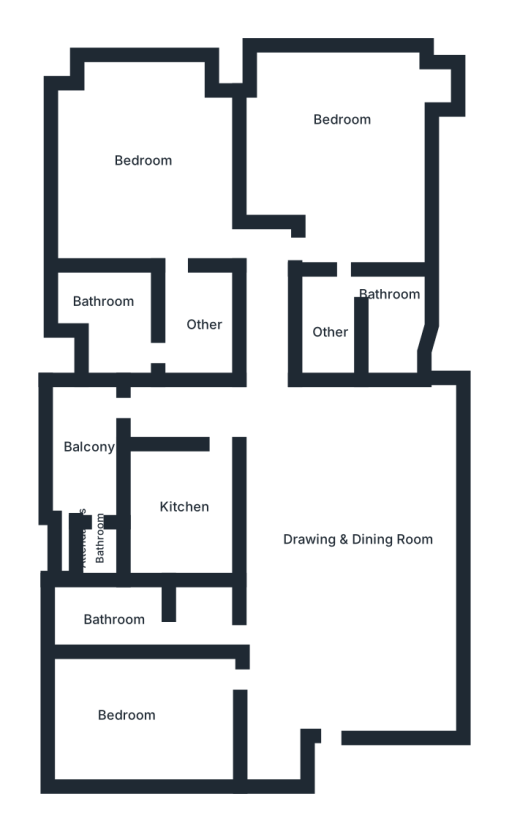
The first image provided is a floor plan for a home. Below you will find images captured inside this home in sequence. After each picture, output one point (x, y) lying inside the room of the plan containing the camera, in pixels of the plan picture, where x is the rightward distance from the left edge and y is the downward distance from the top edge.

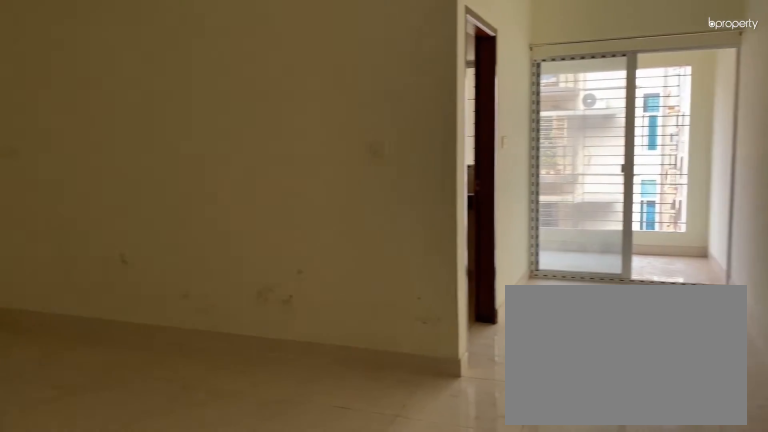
(351, 542)
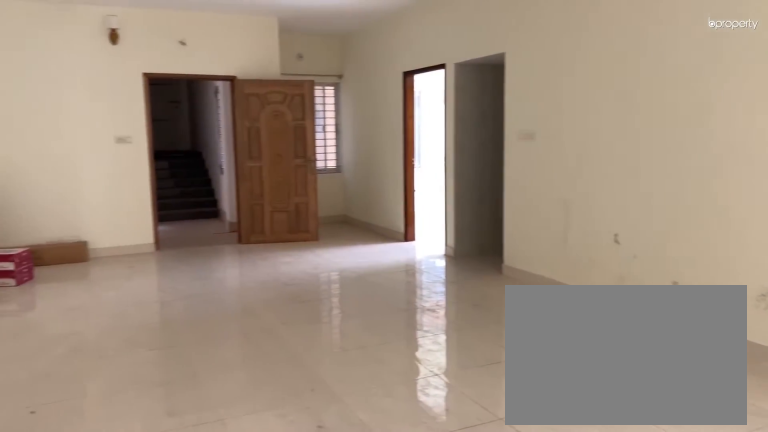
(351, 542)
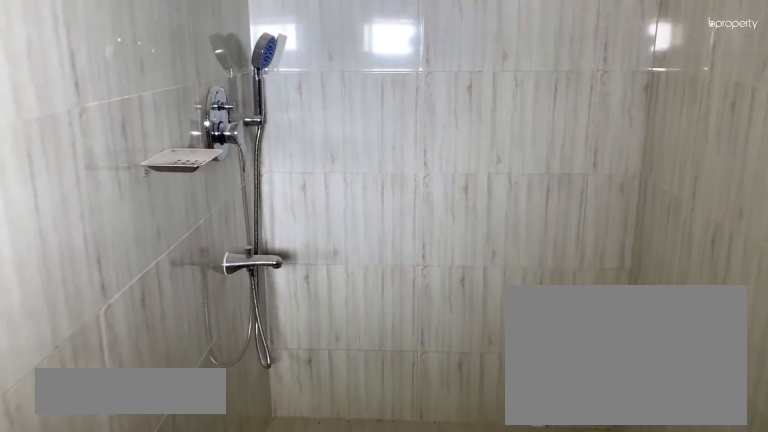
(118, 622)
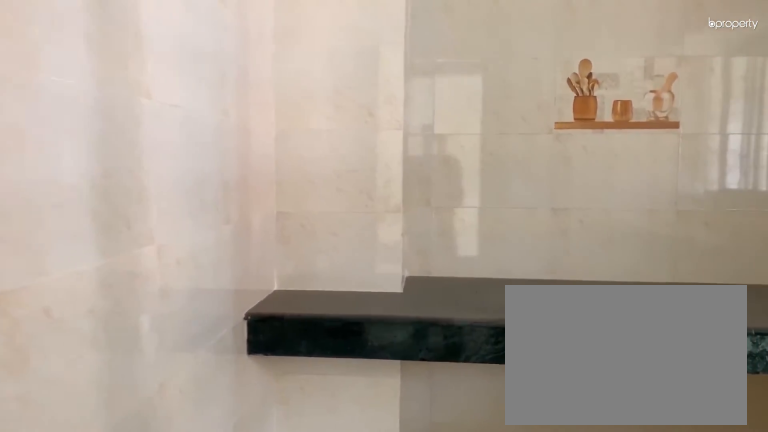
(183, 517)
